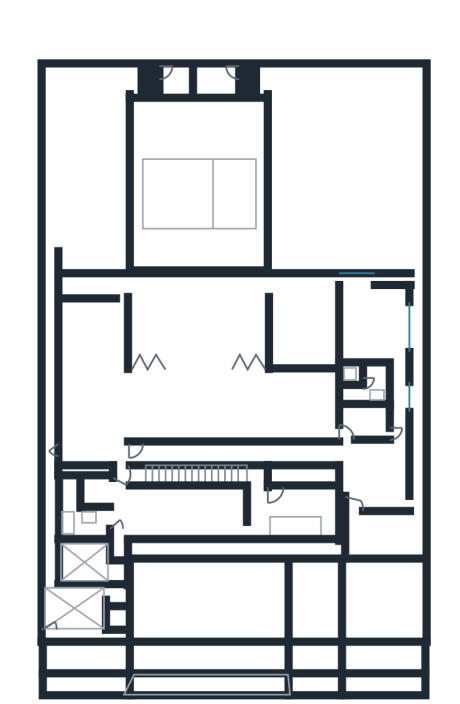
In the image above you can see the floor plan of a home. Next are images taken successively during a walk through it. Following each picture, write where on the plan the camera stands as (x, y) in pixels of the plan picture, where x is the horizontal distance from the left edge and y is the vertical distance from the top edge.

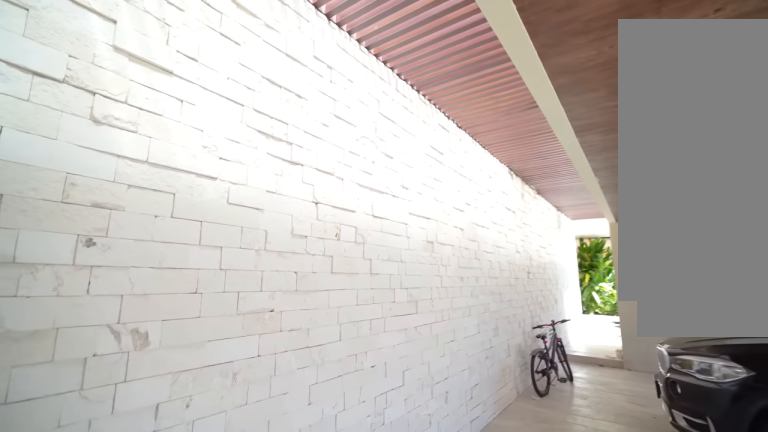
(157, 559)
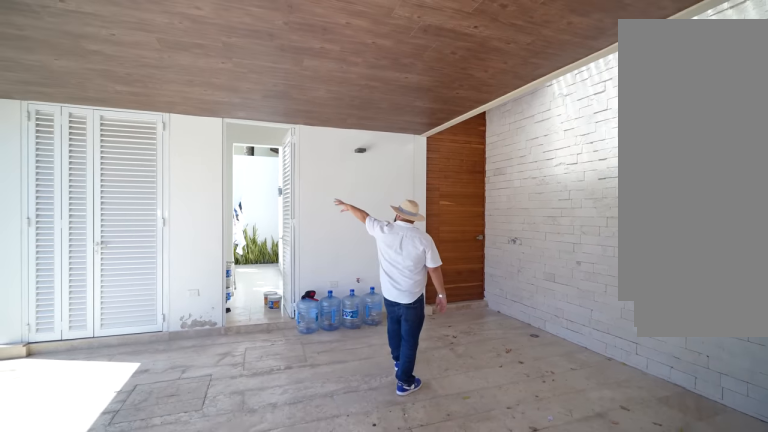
(191, 587)
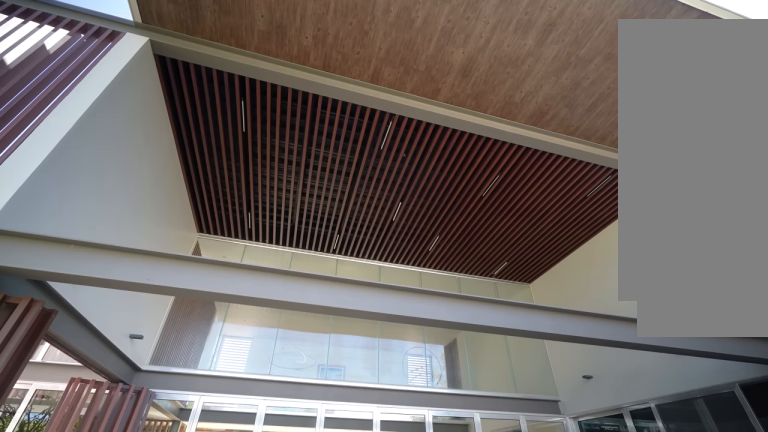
(232, 256)
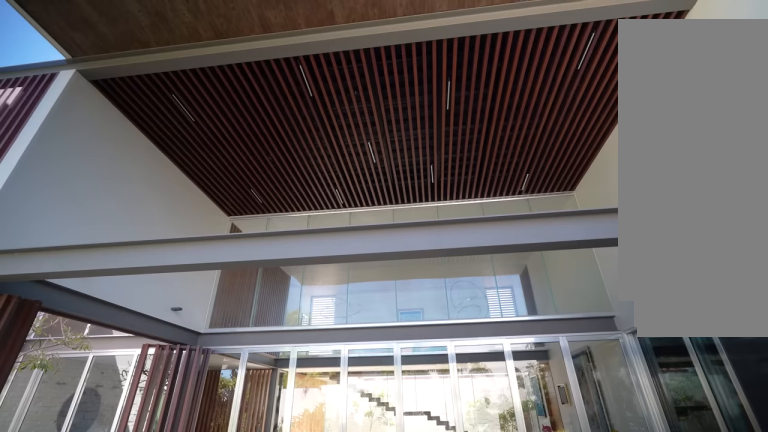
(204, 262)
